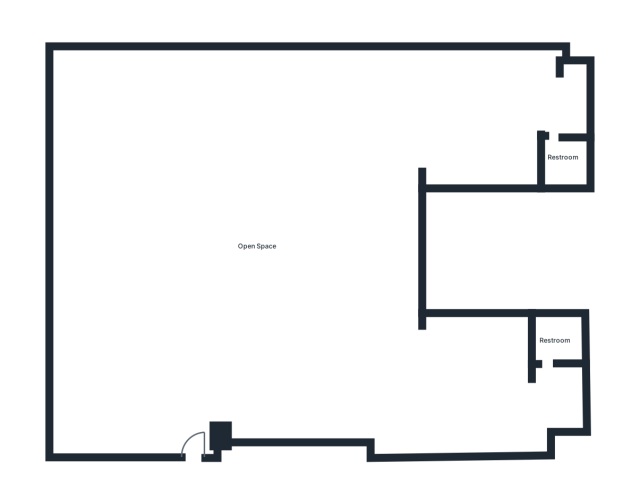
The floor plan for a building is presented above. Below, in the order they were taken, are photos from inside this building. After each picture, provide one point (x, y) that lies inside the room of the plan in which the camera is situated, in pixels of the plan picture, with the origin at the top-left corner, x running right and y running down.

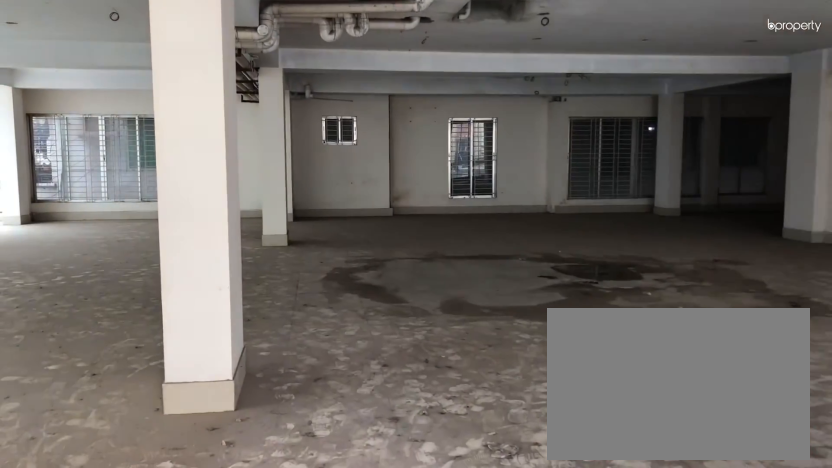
(197, 405)
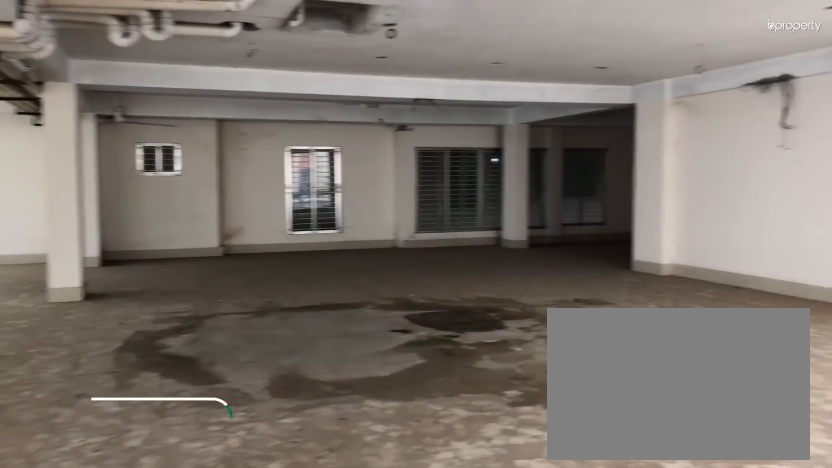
(197, 405)
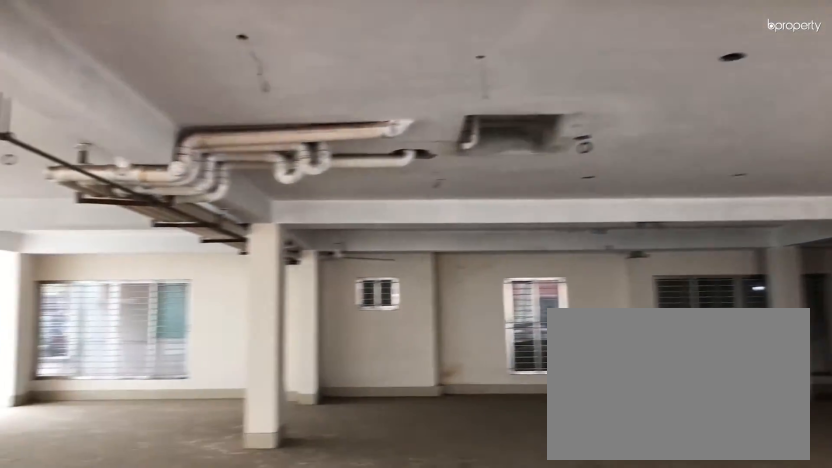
(259, 246)
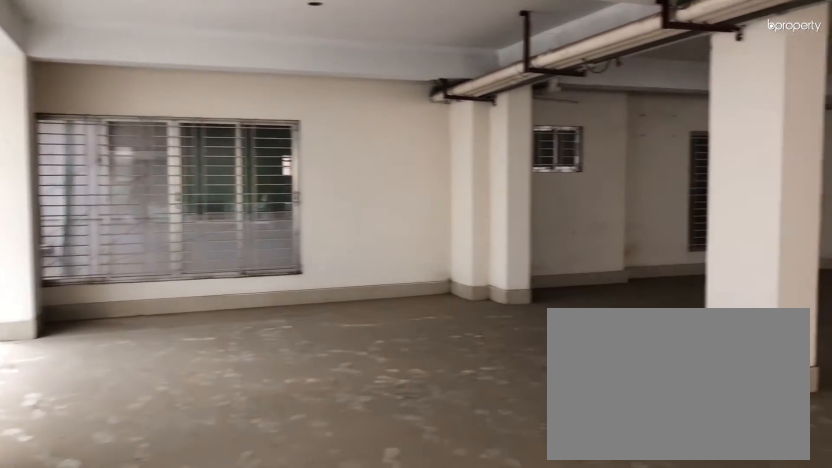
(259, 246)
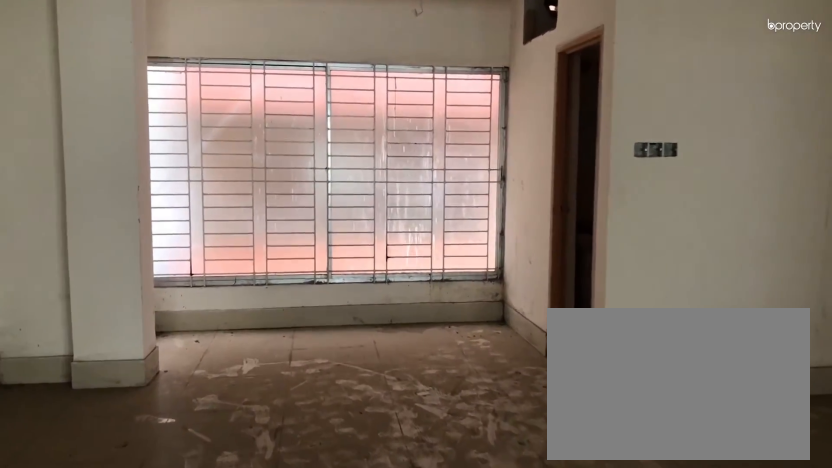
(443, 113)
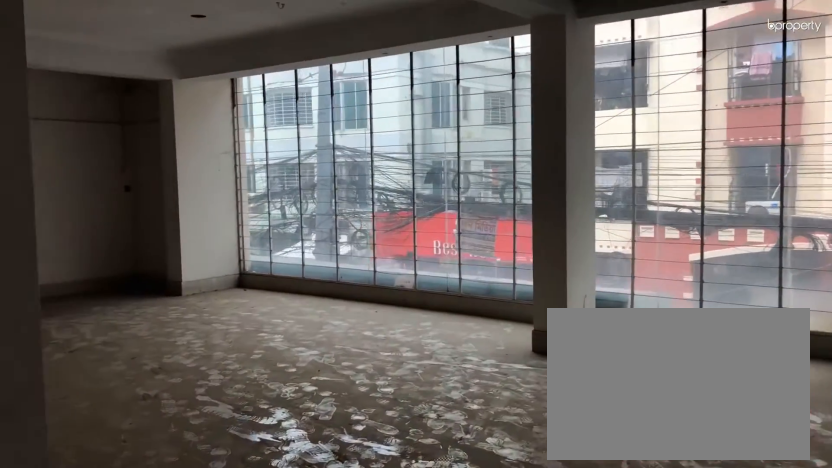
(469, 384)
